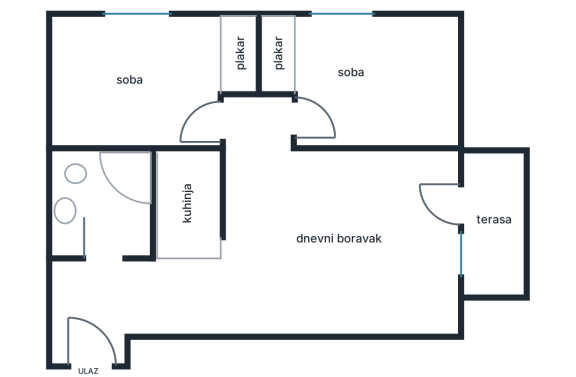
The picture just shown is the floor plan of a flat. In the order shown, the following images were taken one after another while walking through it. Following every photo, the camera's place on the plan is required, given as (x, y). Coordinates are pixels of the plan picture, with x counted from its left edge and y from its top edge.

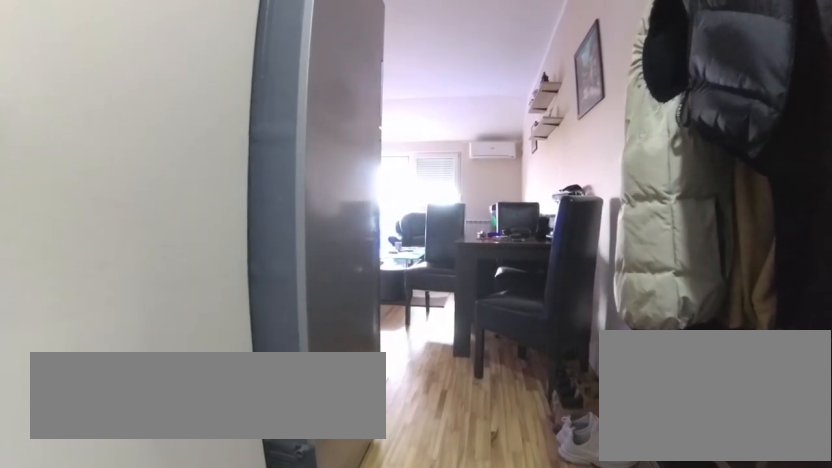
(99, 311)
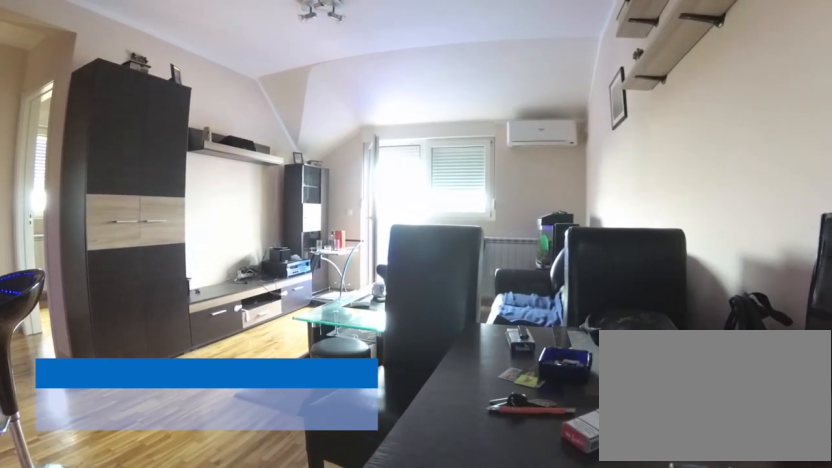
(197, 305)
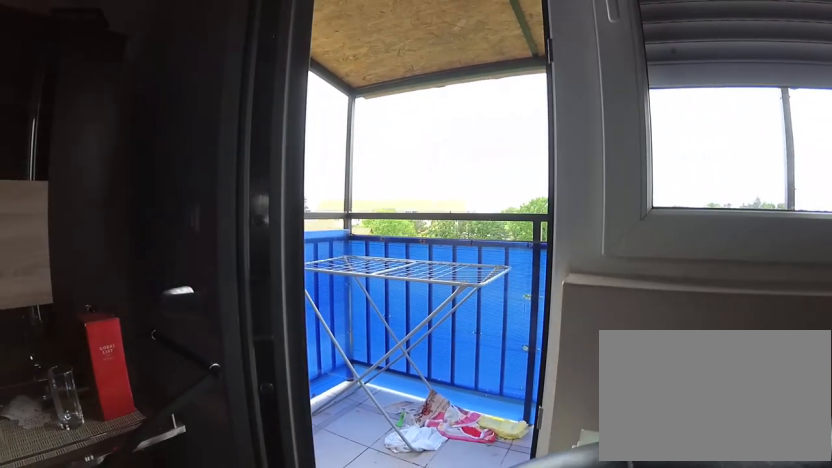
(399, 228)
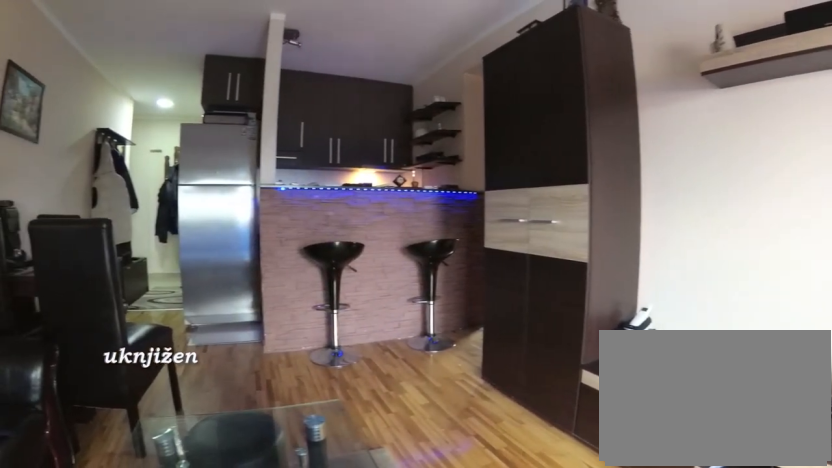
(405, 244)
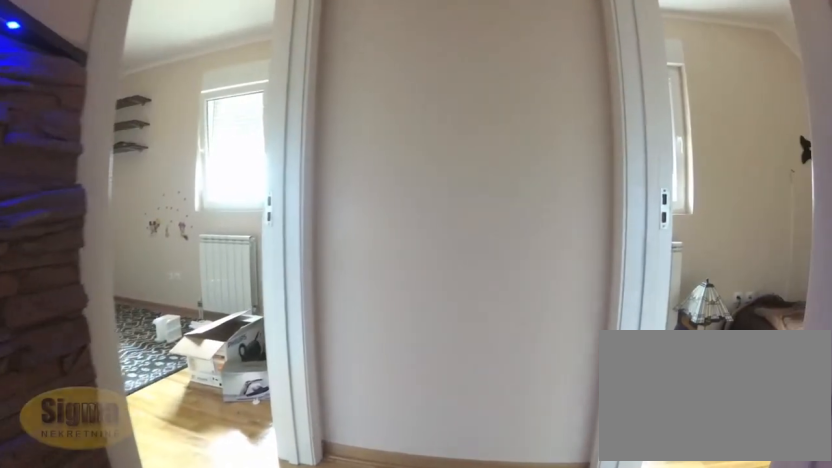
(252, 174)
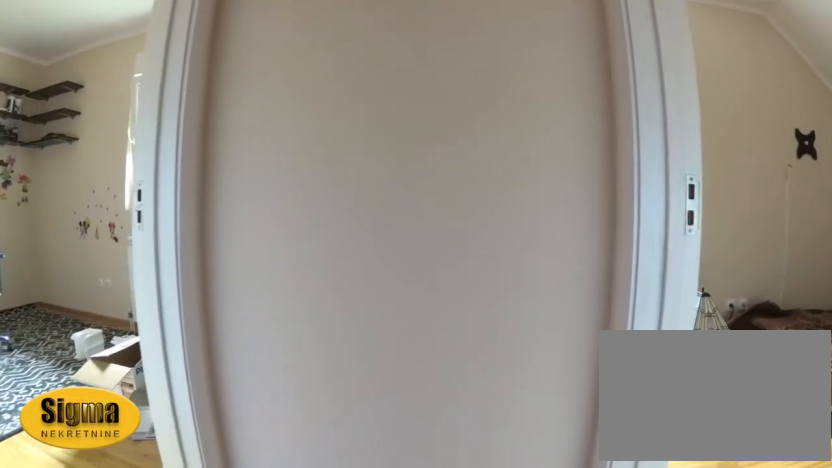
(252, 156)
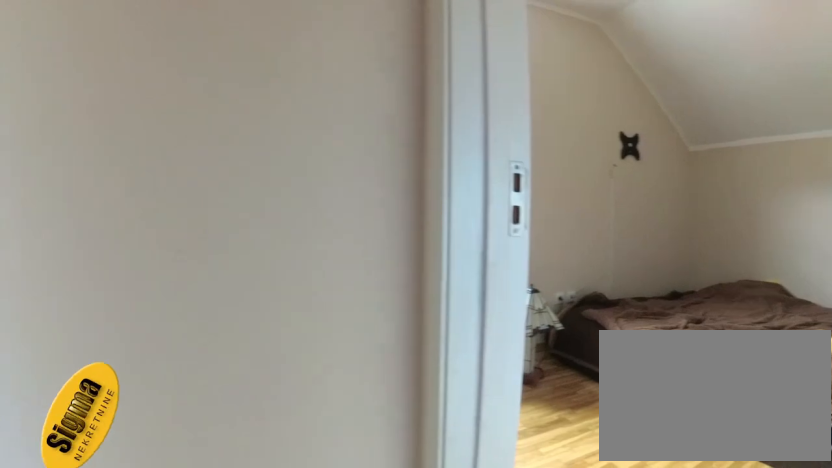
(252, 142)
